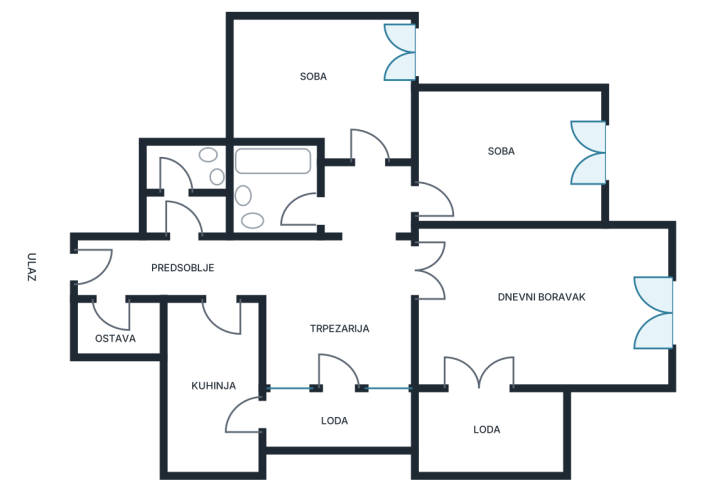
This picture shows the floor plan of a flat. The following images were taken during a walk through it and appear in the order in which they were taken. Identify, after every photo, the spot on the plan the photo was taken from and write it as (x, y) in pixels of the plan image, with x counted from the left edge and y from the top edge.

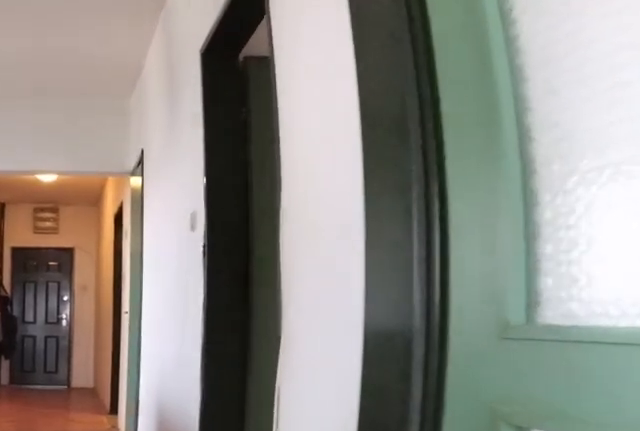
(452, 280)
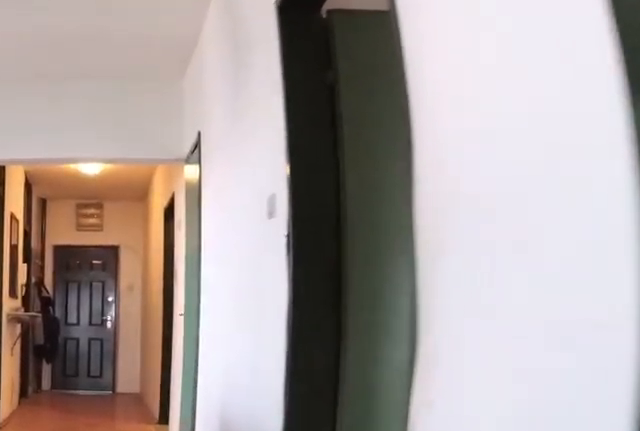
(440, 279)
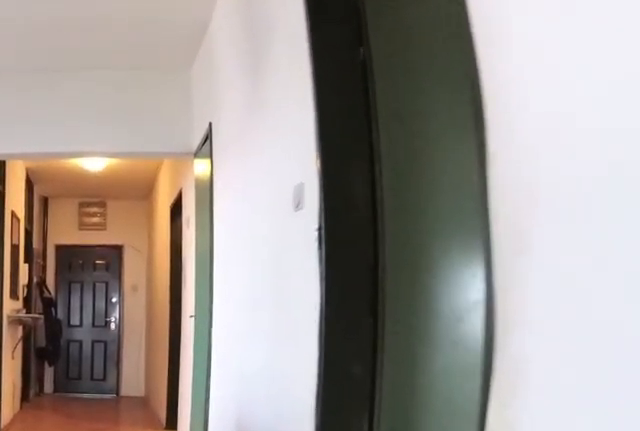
(433, 279)
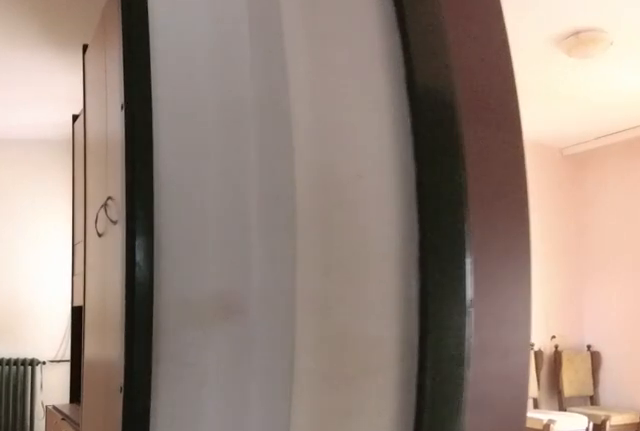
(368, 256)
